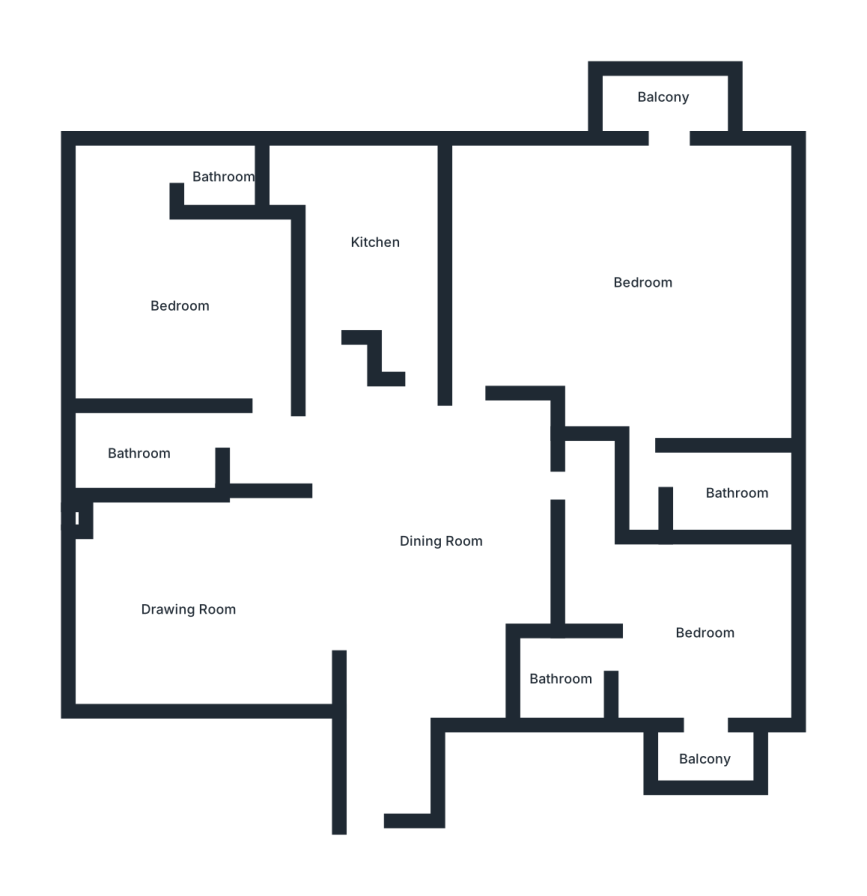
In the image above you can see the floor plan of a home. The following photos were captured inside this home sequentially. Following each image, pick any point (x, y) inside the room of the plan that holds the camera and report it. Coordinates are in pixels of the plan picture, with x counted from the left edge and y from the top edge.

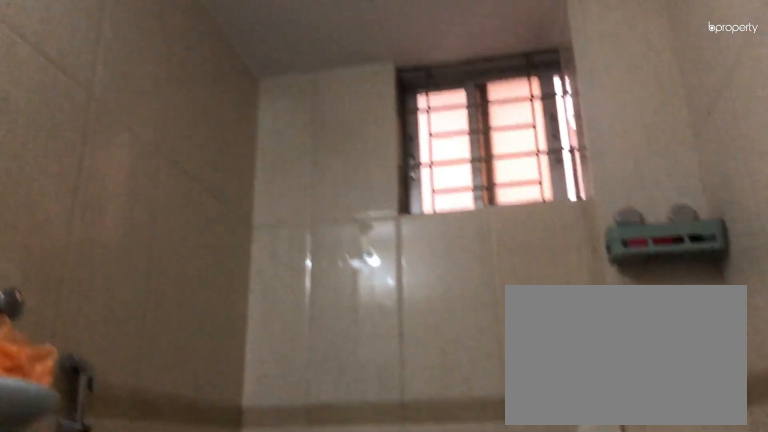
(142, 453)
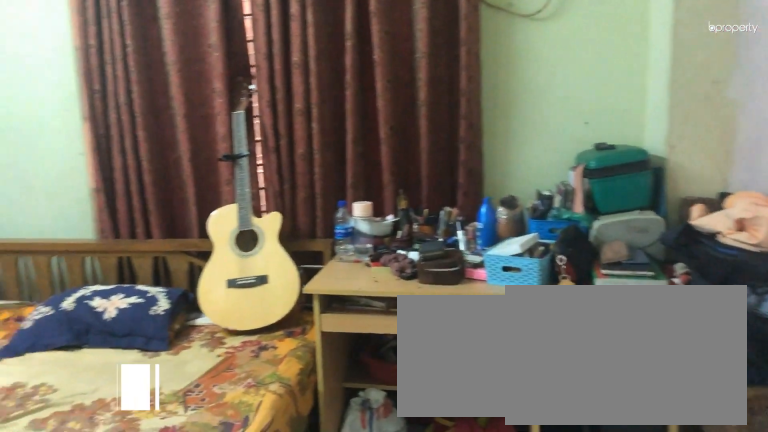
(182, 306)
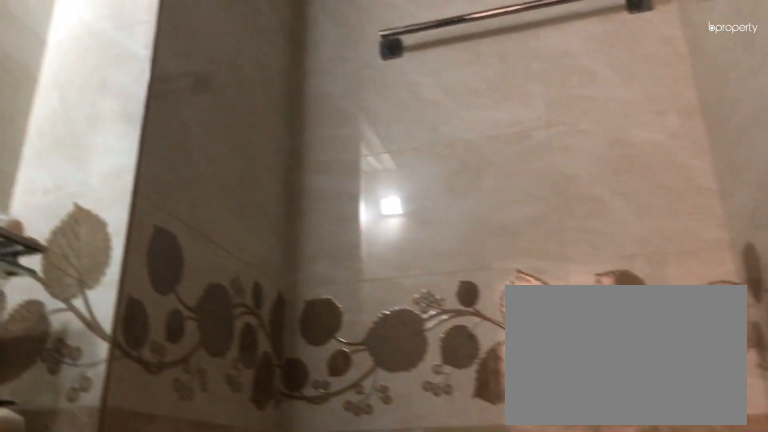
(222, 177)
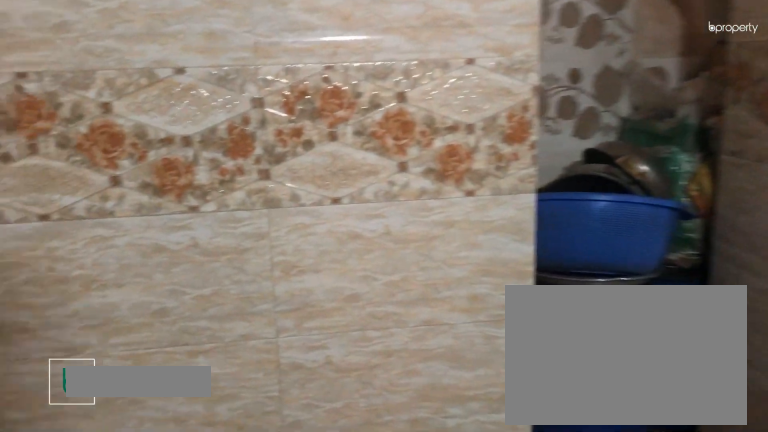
(376, 246)
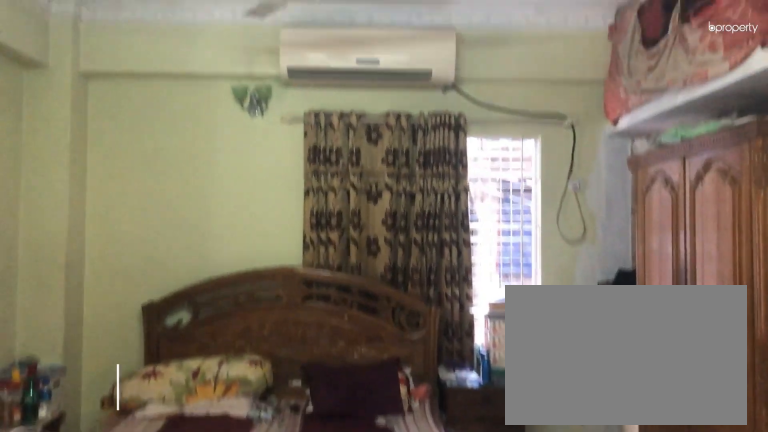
(645, 282)
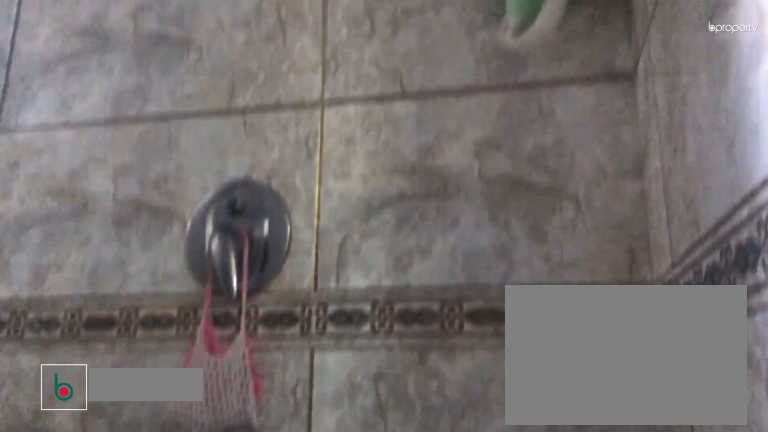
(738, 490)
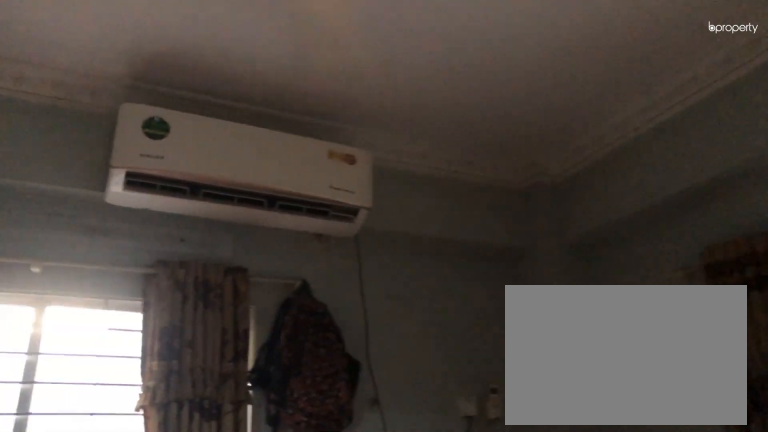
(707, 632)
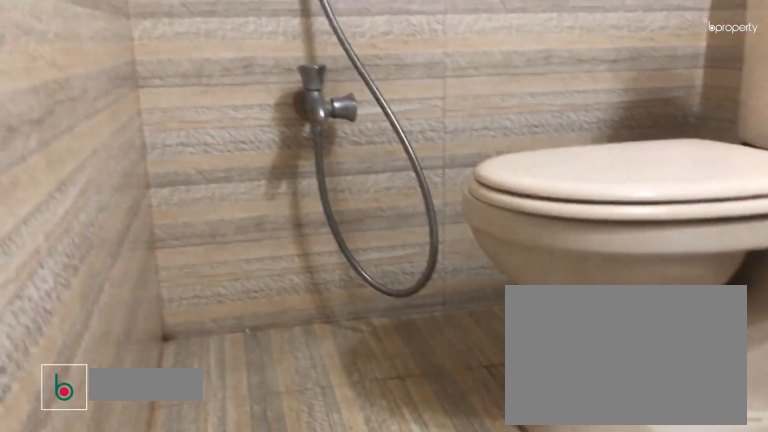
(561, 678)
